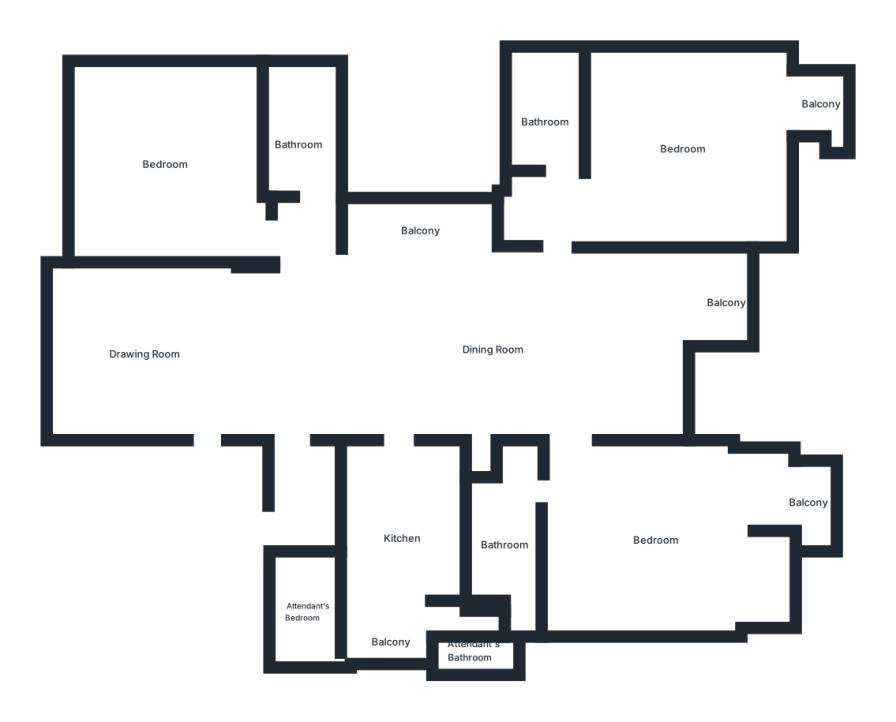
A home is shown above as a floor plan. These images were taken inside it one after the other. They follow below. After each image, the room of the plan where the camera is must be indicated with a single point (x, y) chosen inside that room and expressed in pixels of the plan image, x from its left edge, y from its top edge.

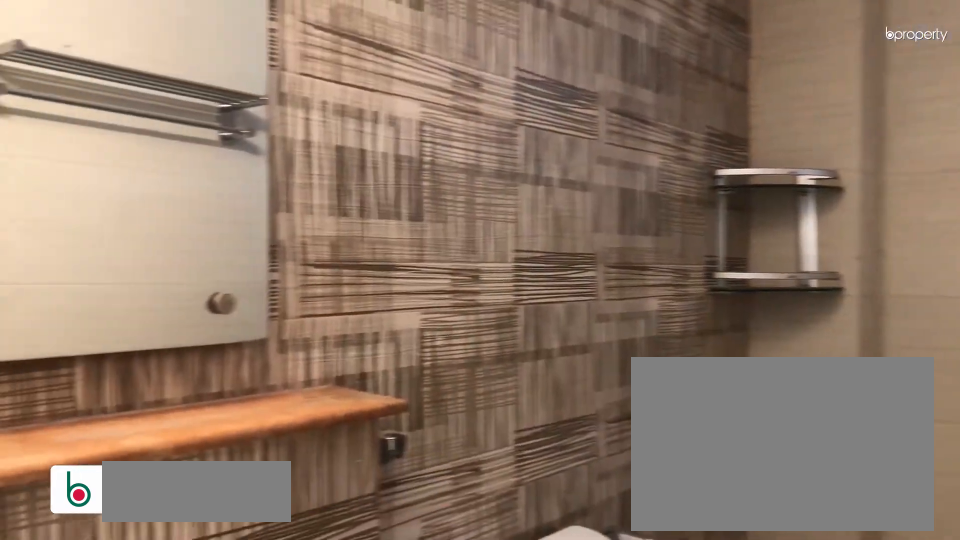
(301, 129)
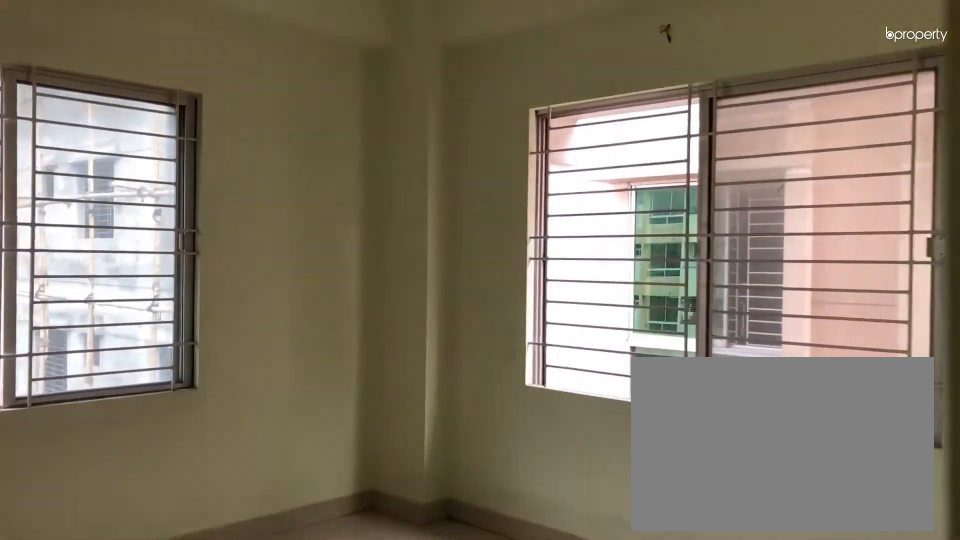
(258, 222)
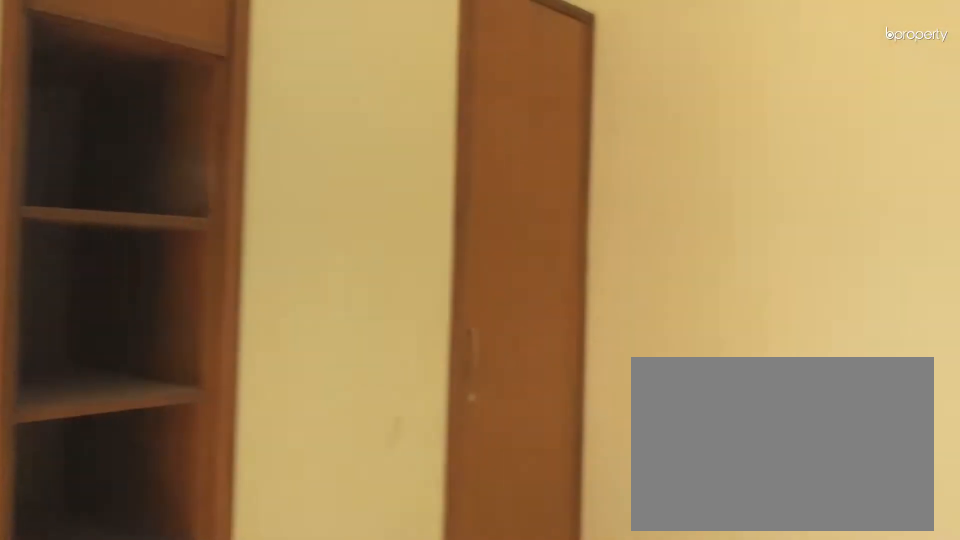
(684, 148)
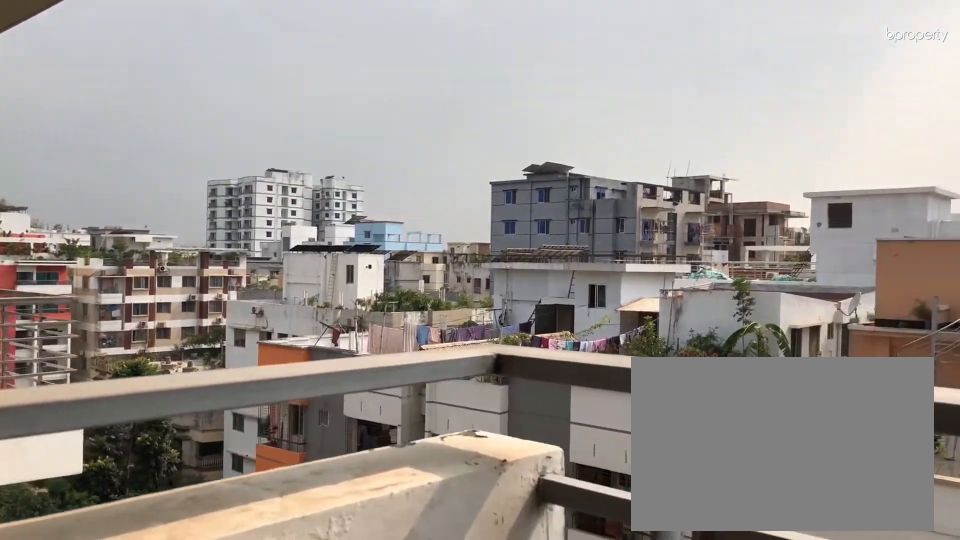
(824, 106)
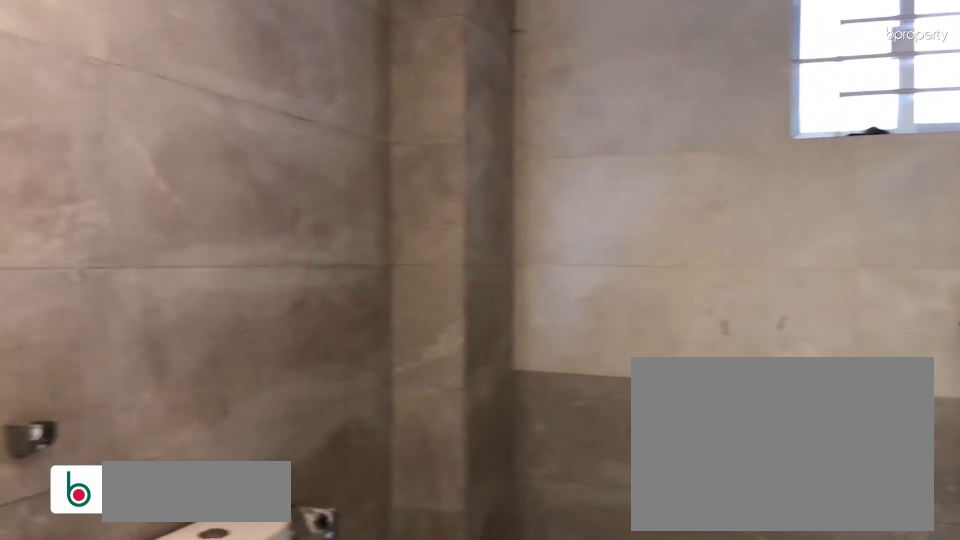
(544, 121)
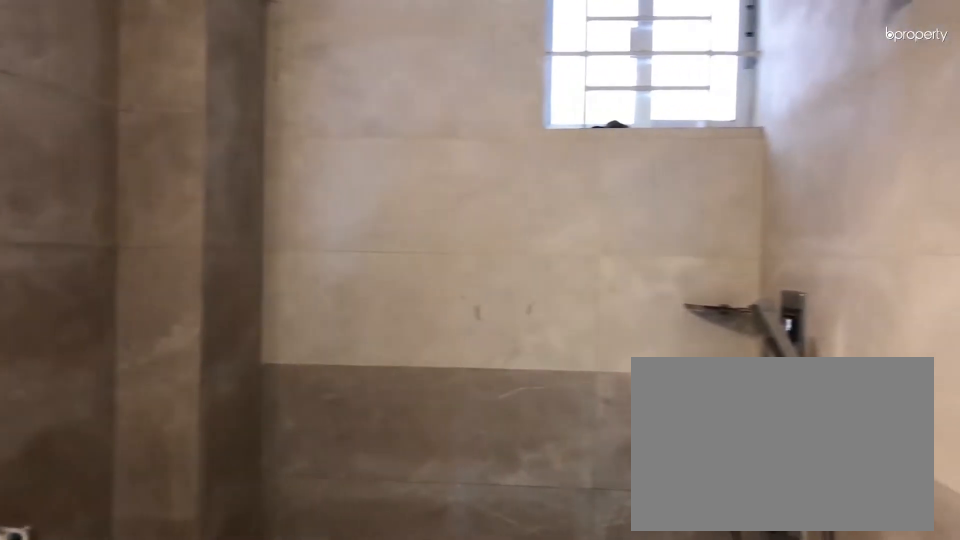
(544, 121)
